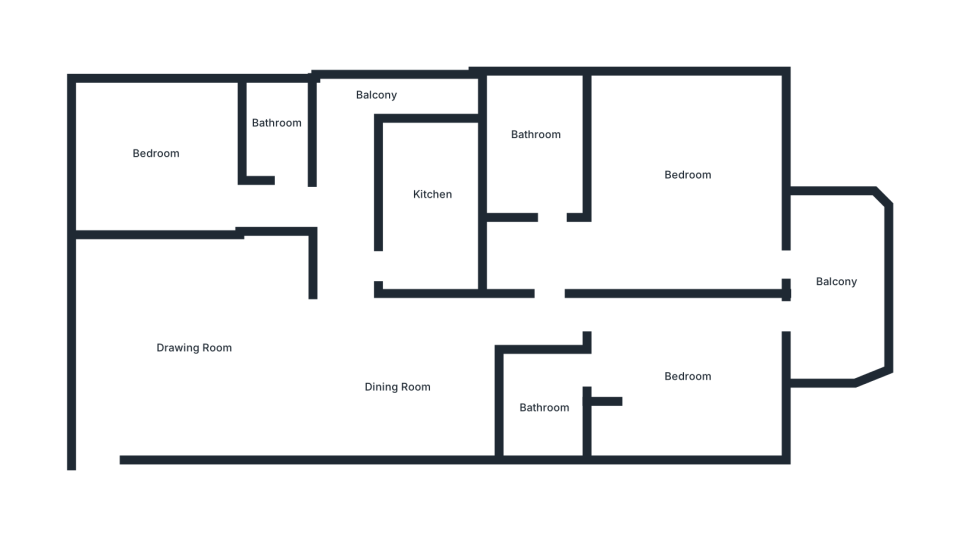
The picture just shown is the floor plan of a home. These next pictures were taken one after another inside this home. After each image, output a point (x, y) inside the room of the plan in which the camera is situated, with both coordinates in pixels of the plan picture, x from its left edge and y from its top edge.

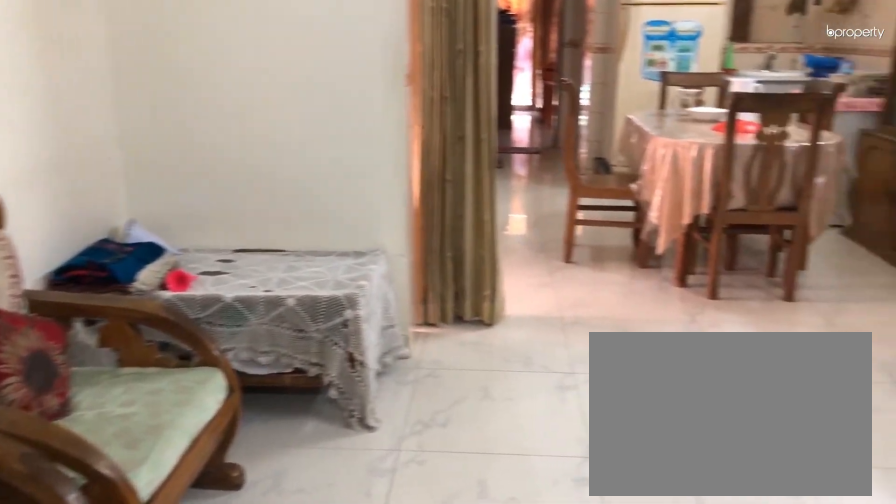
(196, 343)
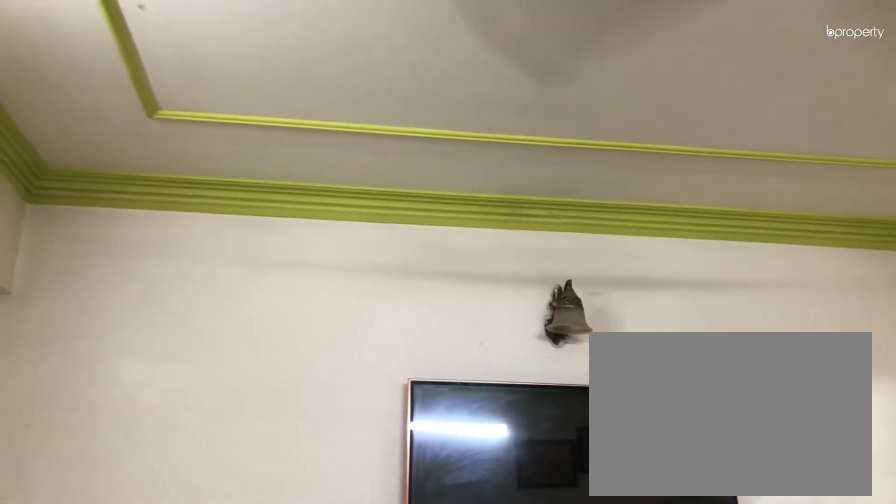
(196, 343)
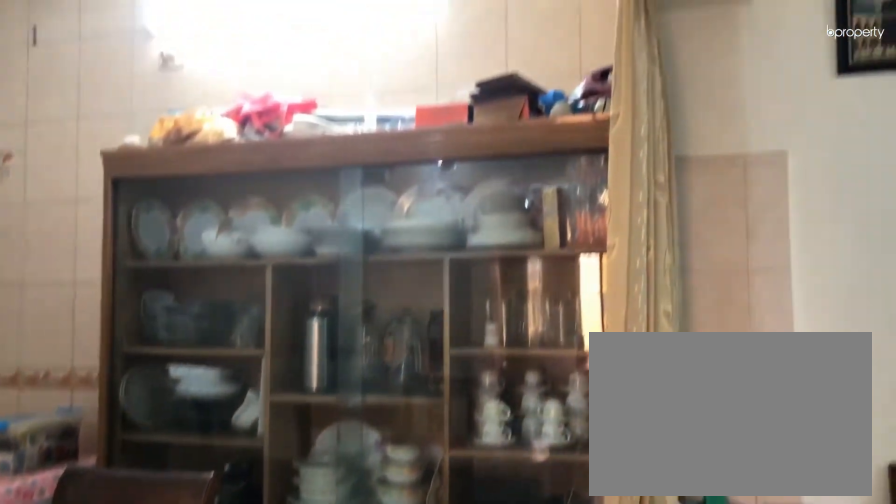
(403, 383)
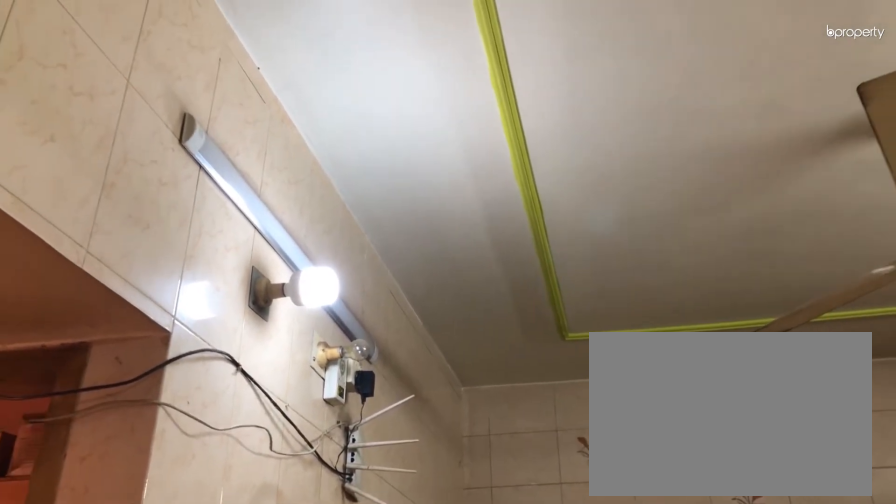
(403, 383)
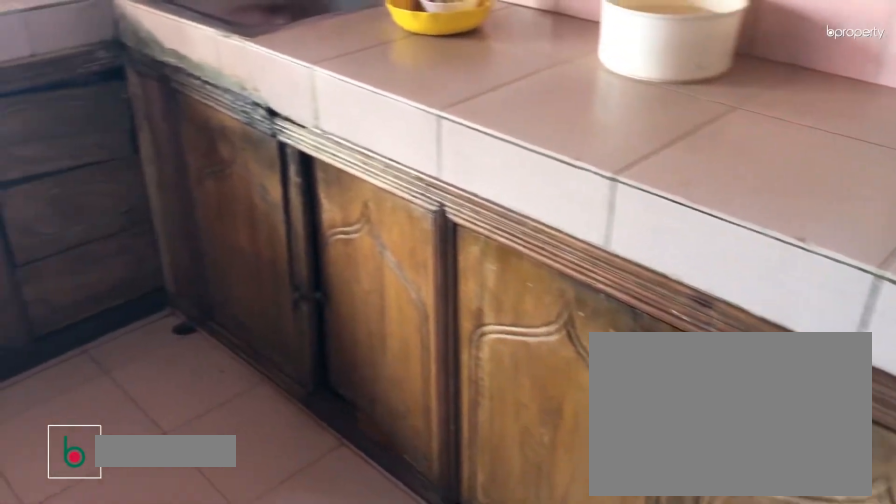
(429, 197)
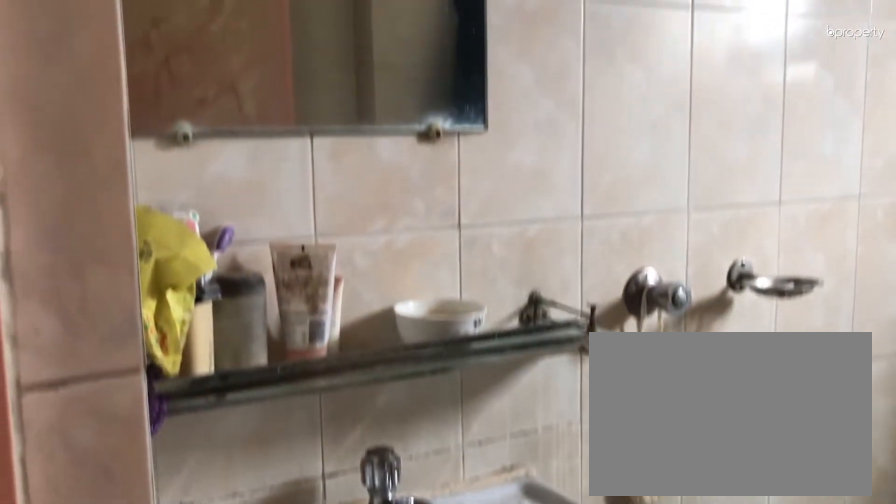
(274, 129)
